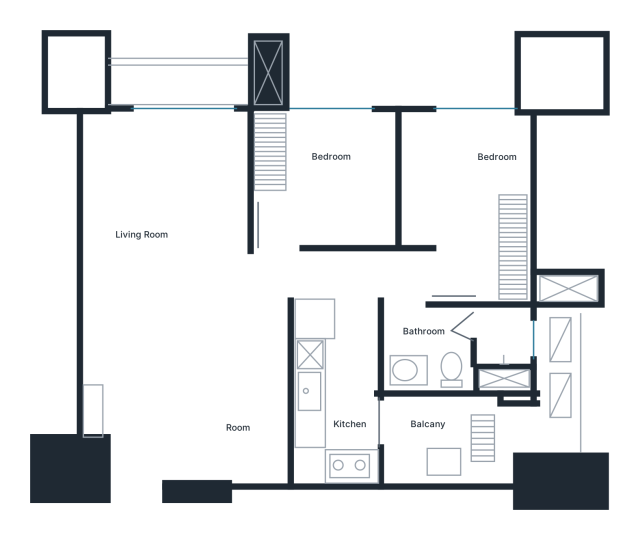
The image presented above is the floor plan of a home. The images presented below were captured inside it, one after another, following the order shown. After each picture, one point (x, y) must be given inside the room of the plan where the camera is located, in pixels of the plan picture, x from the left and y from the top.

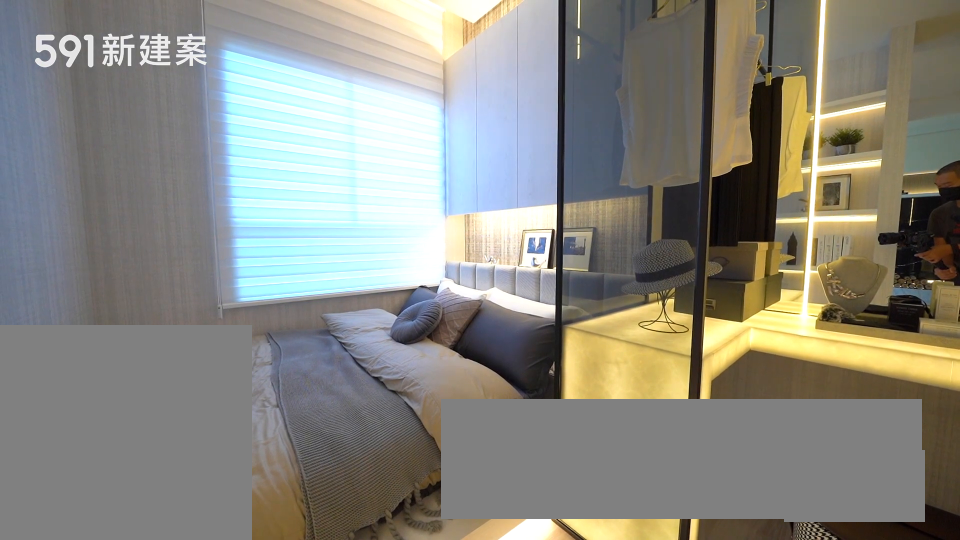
(471, 204)
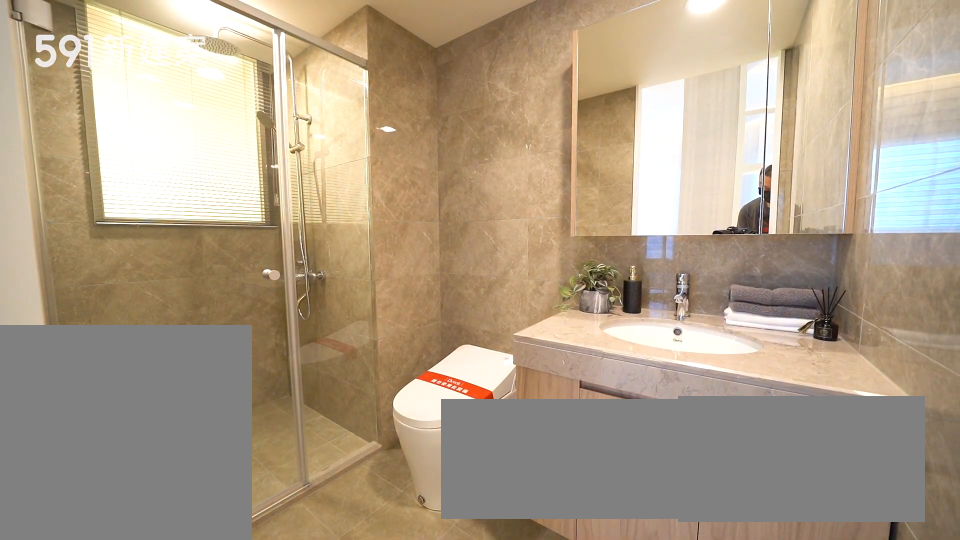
(461, 349)
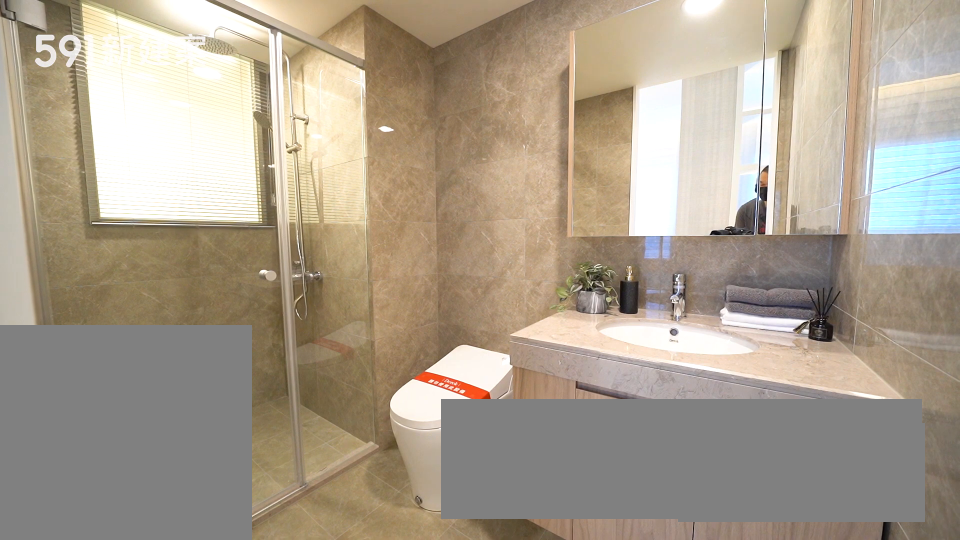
(461, 349)
